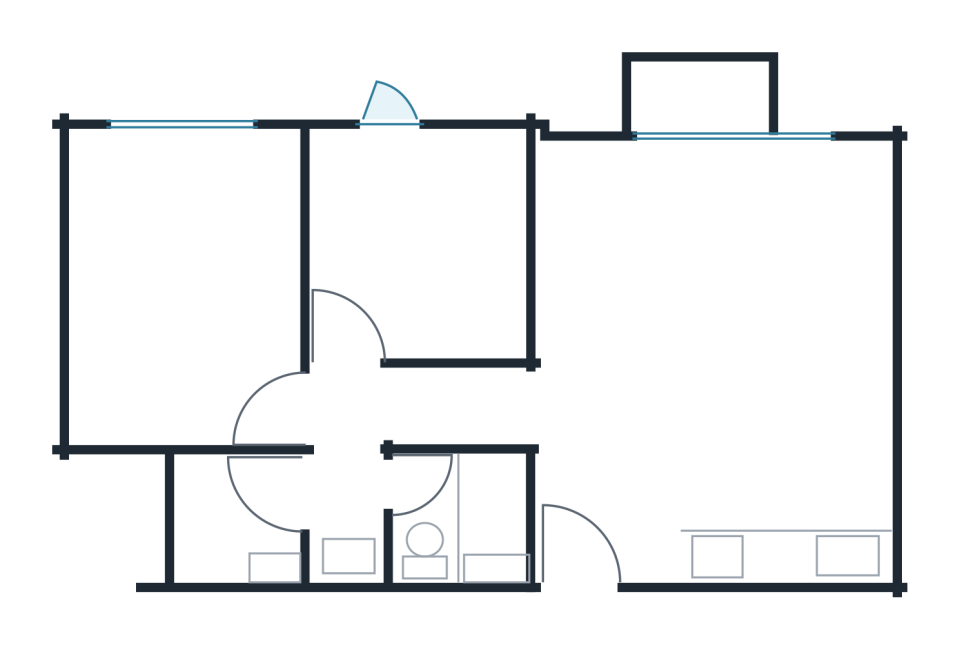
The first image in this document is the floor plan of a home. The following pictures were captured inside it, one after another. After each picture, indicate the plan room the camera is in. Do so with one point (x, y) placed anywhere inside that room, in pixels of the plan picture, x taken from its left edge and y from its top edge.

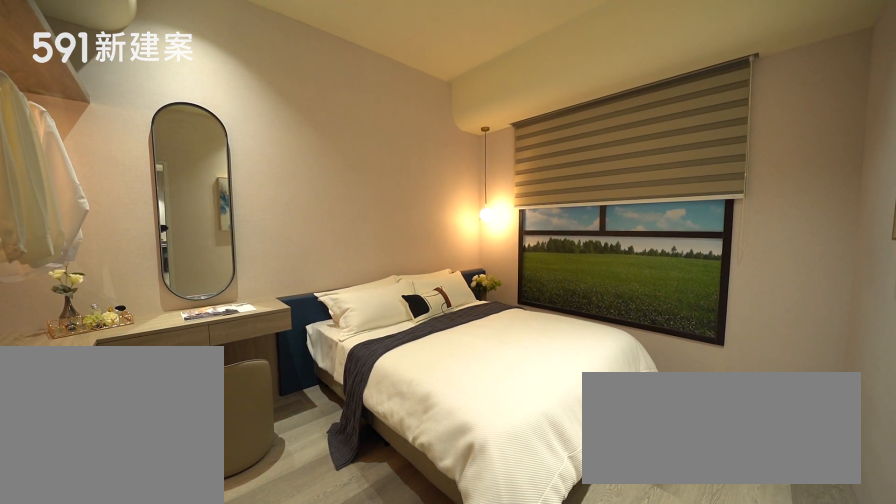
(180, 284)
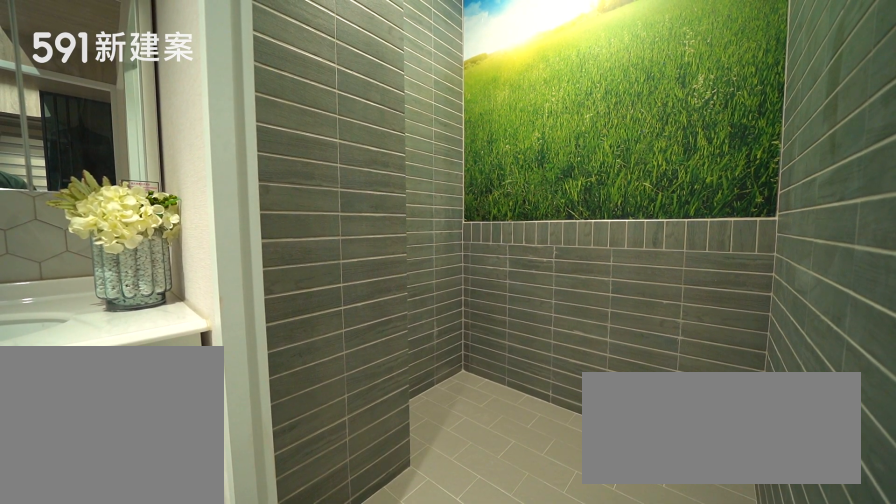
(240, 521)
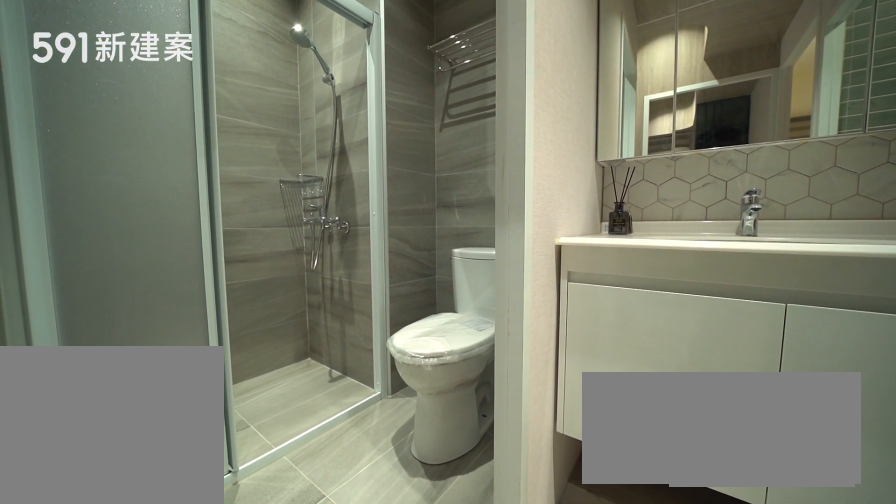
(421, 518)
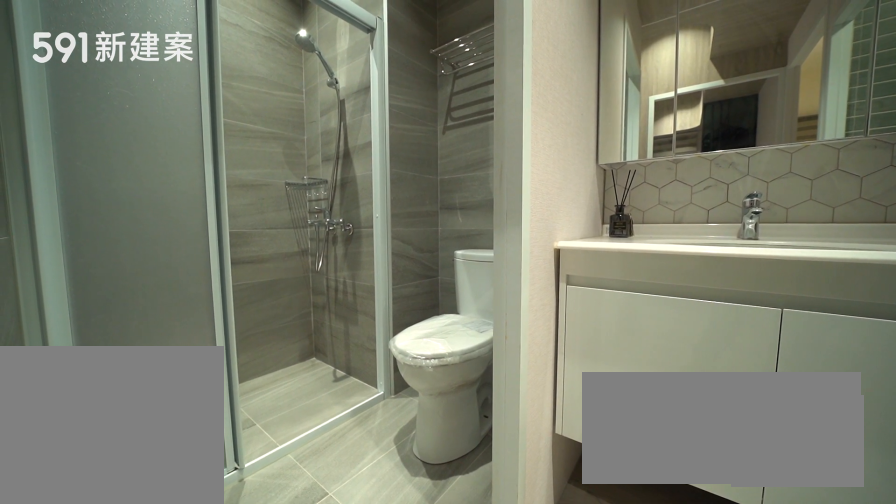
(421, 518)
